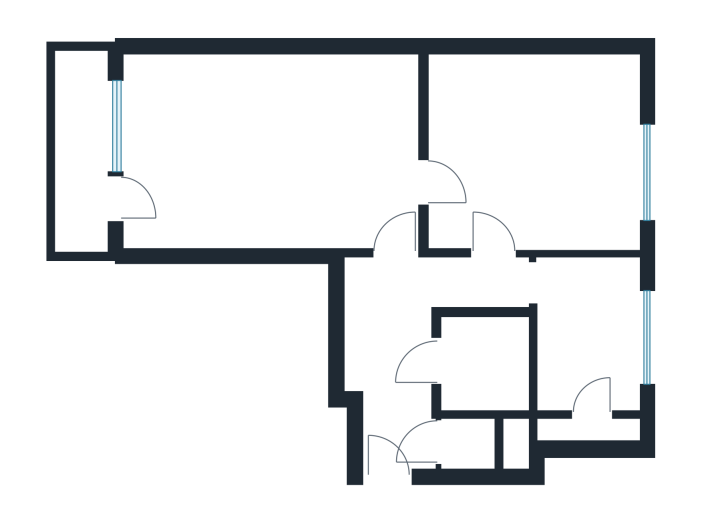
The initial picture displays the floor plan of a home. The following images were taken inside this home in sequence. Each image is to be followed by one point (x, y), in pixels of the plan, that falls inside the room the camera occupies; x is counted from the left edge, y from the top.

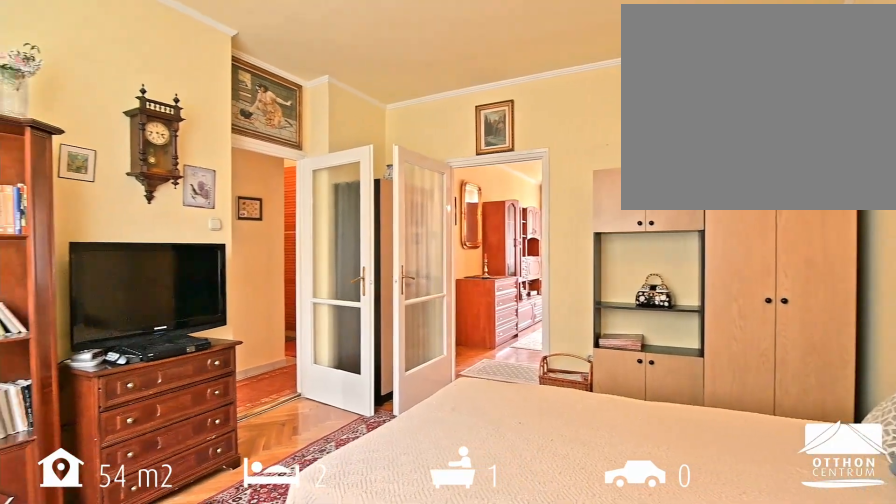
(540, 151)
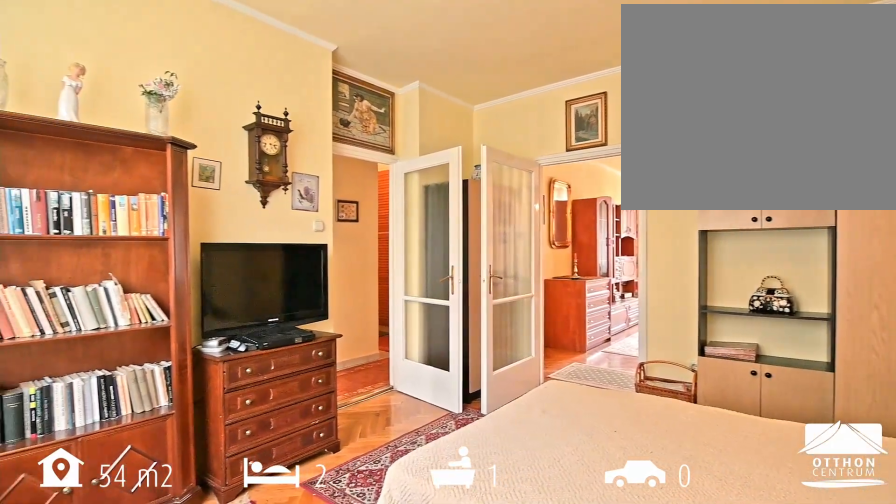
(540, 151)
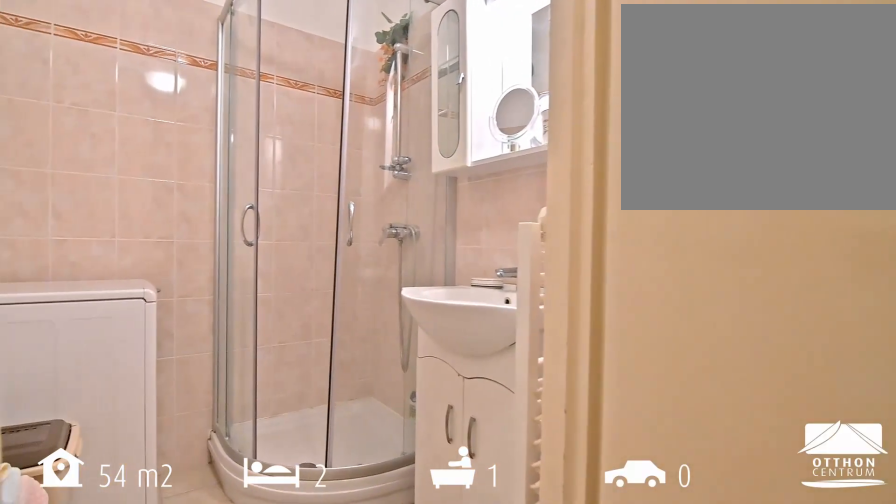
(487, 363)
